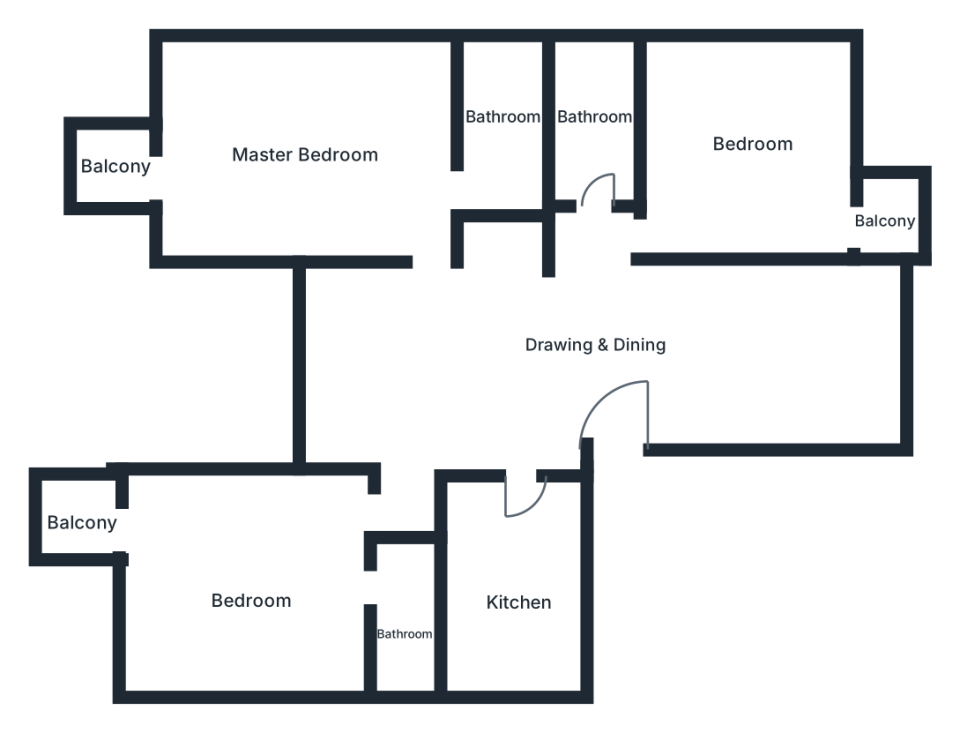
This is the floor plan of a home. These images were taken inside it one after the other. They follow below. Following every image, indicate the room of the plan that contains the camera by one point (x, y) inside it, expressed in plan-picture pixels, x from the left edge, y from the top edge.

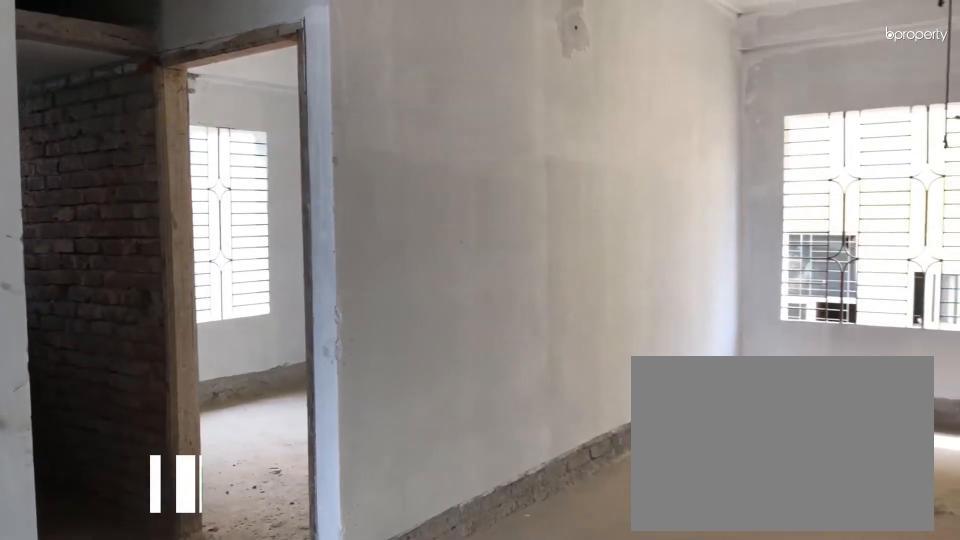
(774, 356)
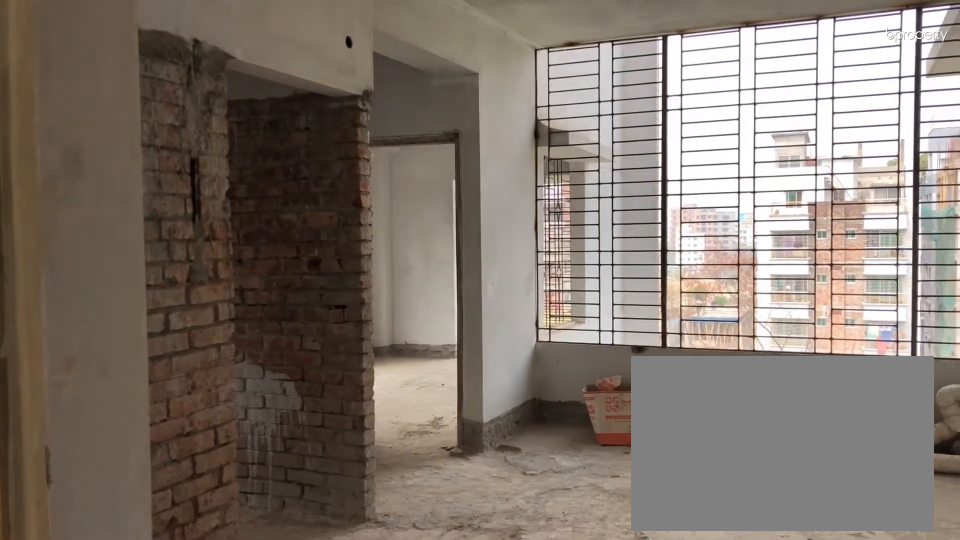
(436, 363)
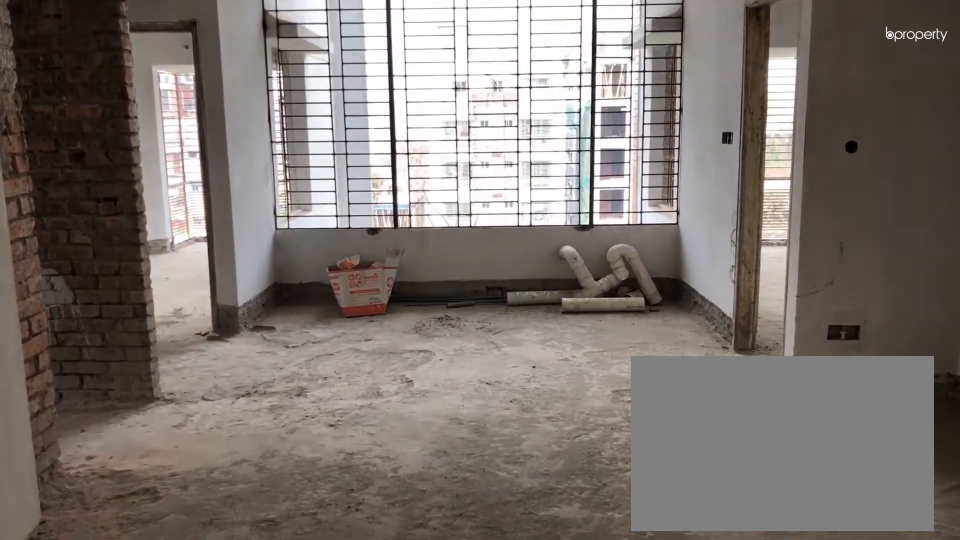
(436, 363)
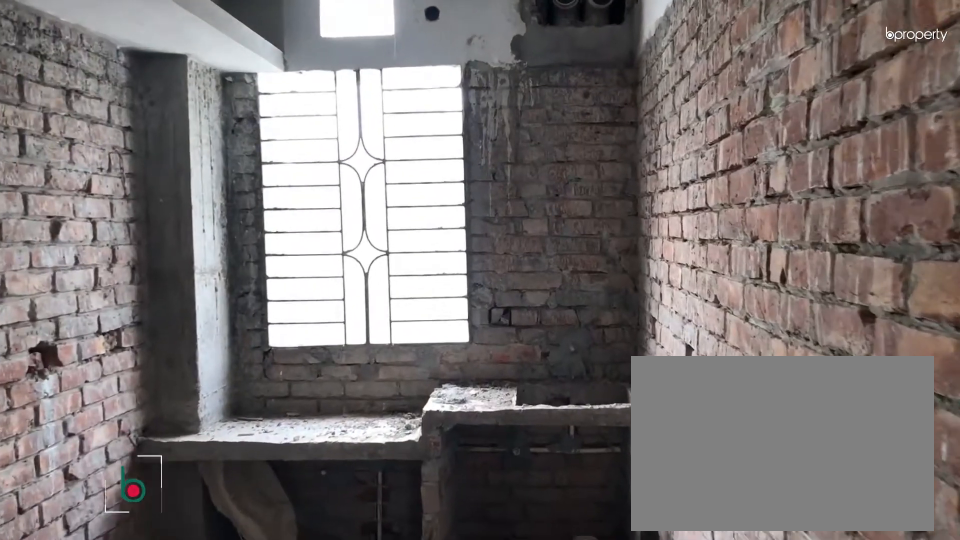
(510, 569)
